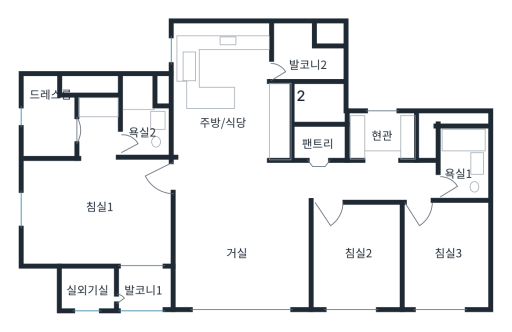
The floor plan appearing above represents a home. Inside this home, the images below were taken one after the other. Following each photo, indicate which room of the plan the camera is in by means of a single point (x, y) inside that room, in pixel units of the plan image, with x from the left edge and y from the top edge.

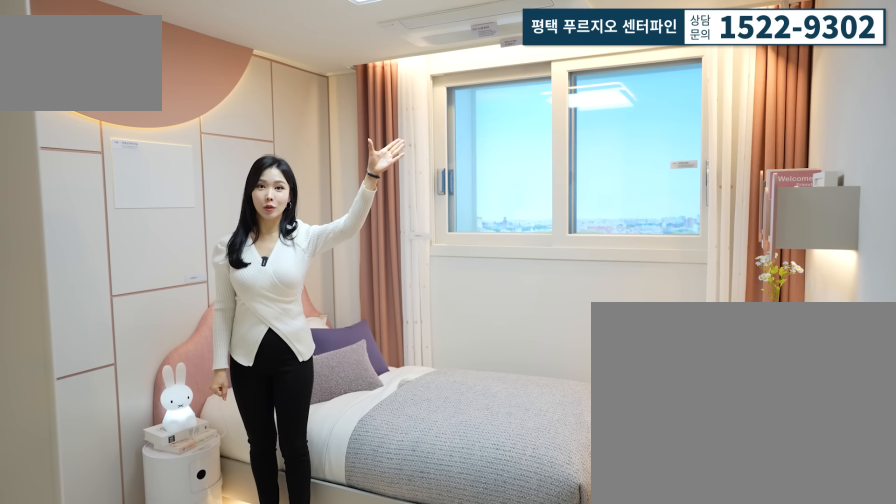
(451, 251)
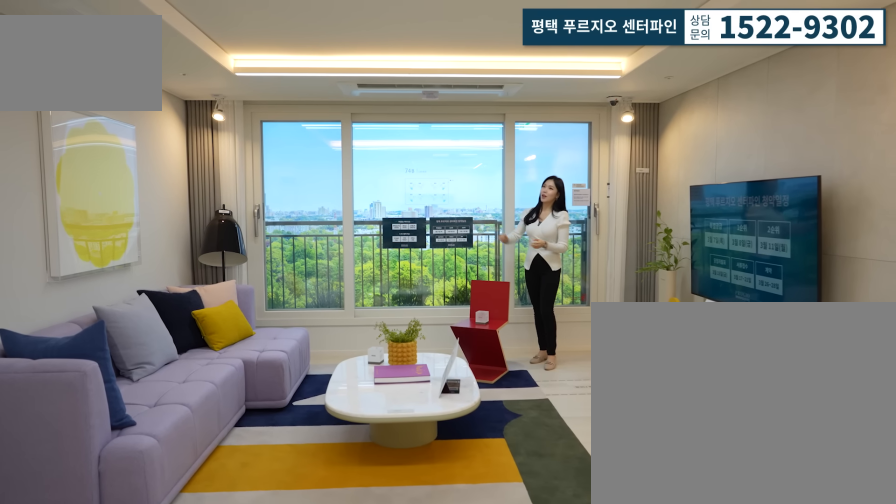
(239, 245)
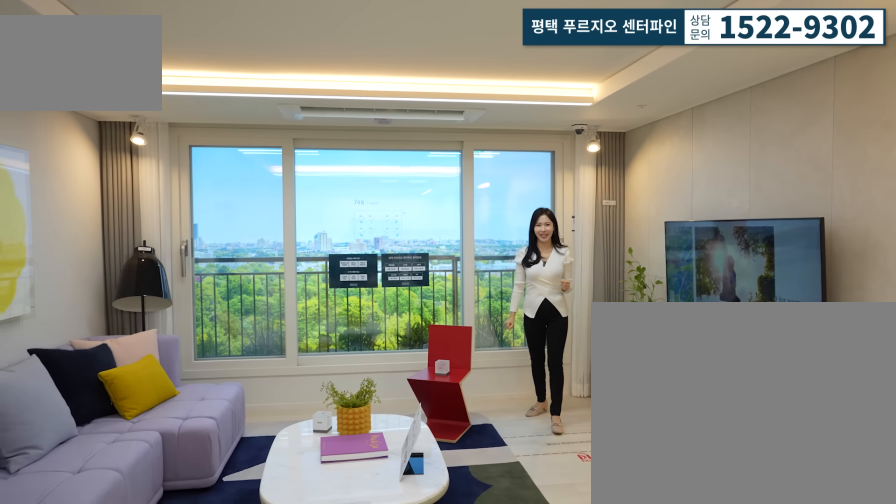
(239, 245)
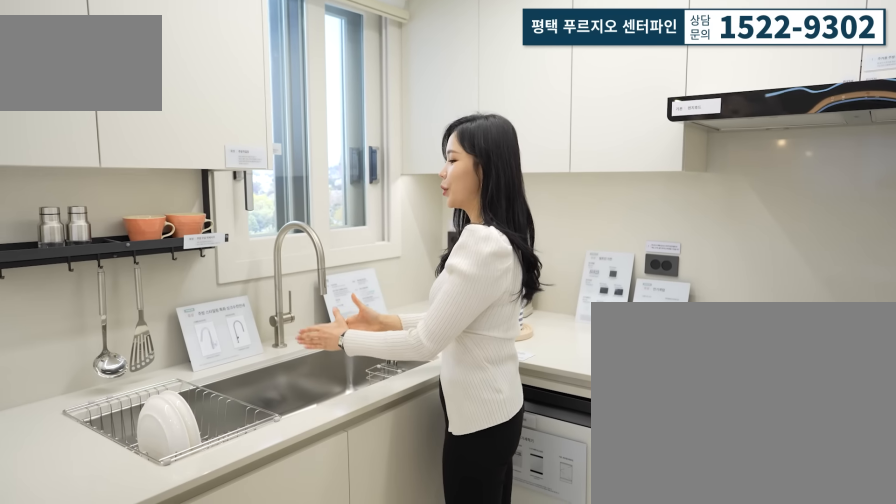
(233, 100)
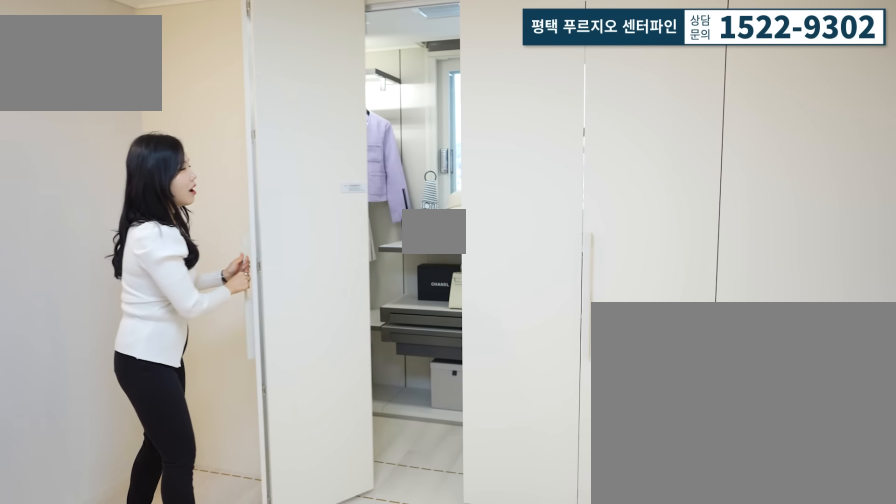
(61, 210)
